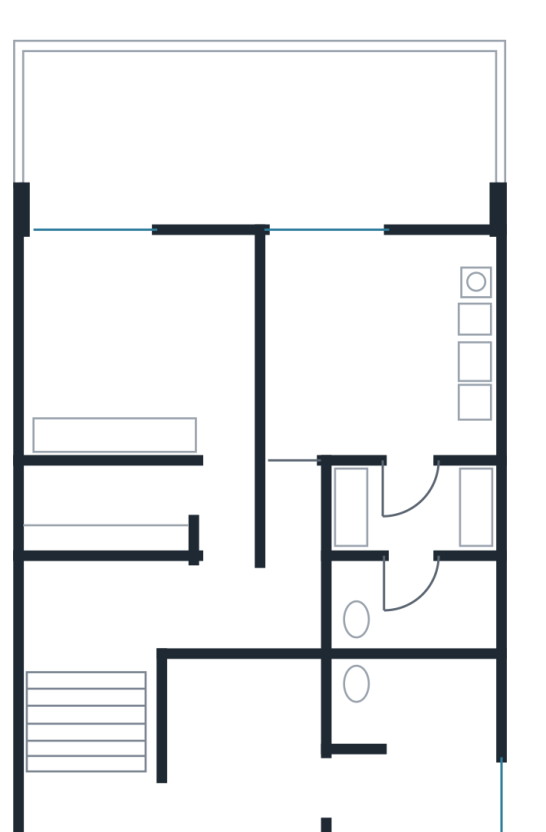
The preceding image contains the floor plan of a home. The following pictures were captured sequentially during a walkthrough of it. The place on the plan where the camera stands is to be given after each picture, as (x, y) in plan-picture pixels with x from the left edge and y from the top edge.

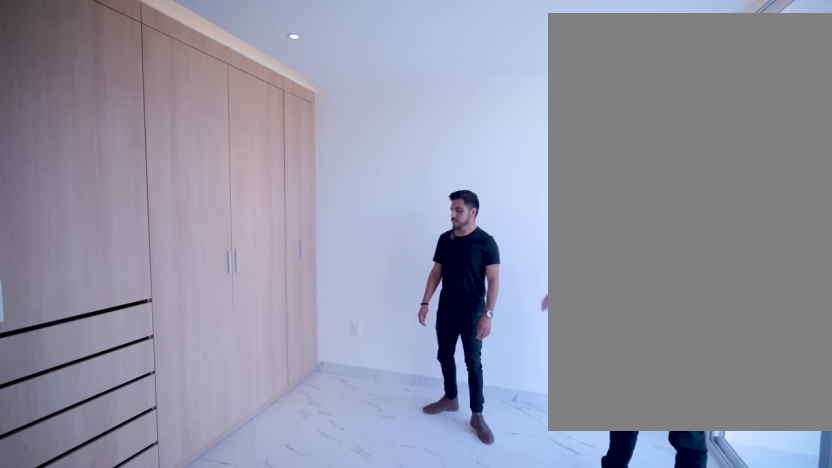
(236, 352)
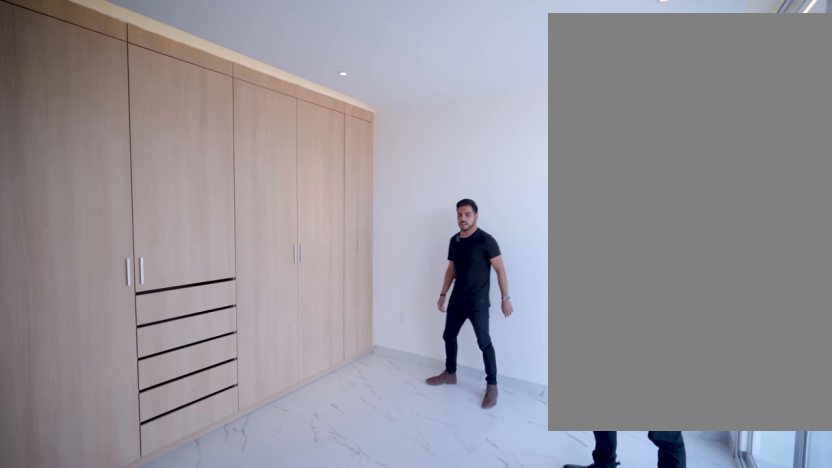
(228, 347)
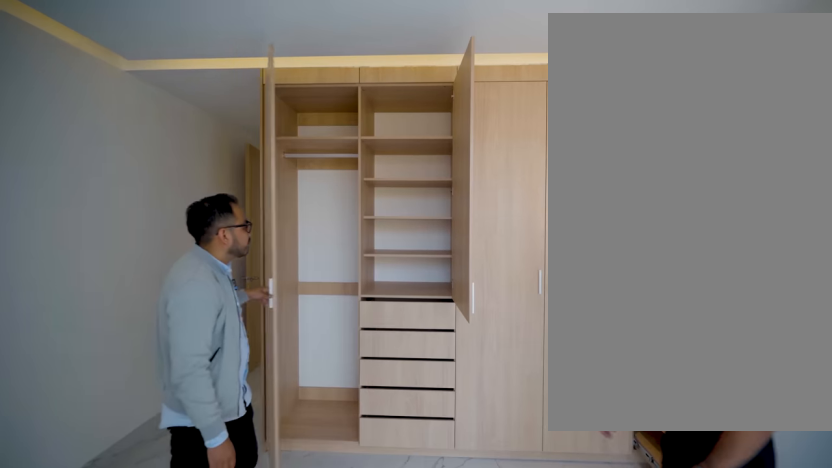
(132, 353)
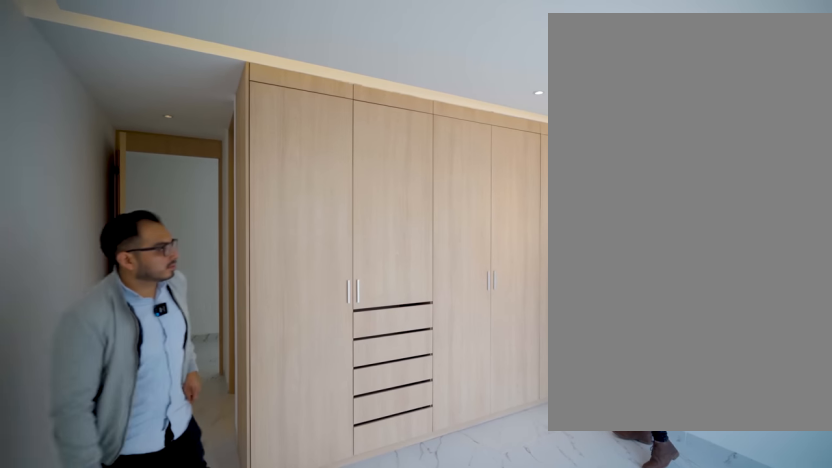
(211, 296)
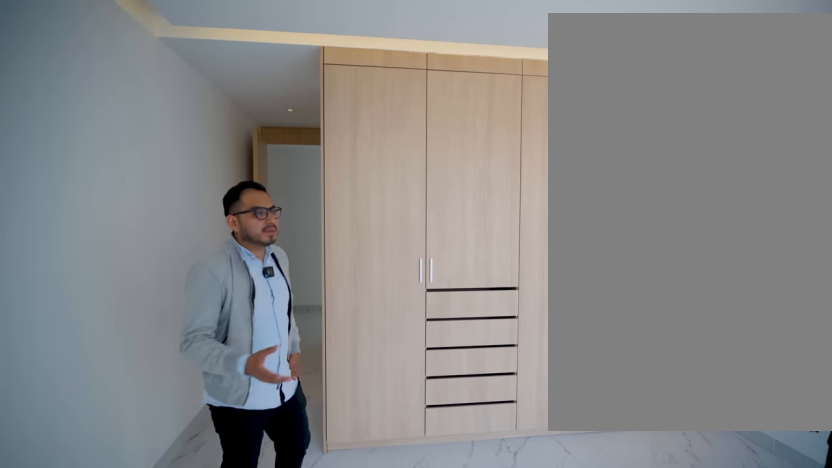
(211, 295)
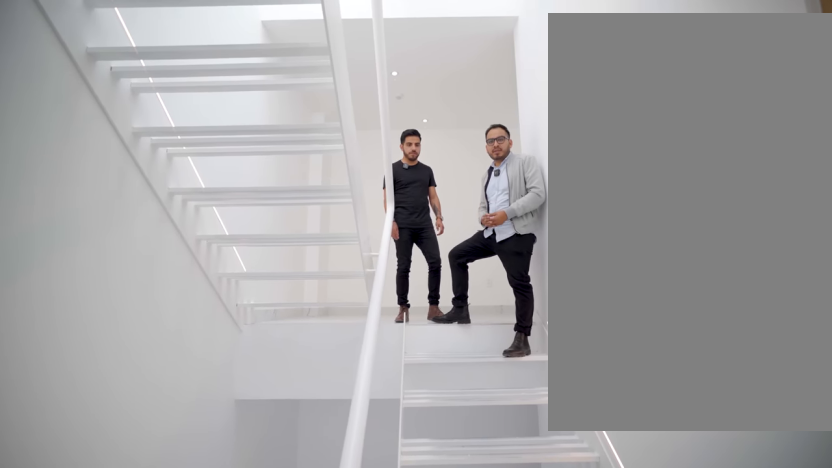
(139, 806)
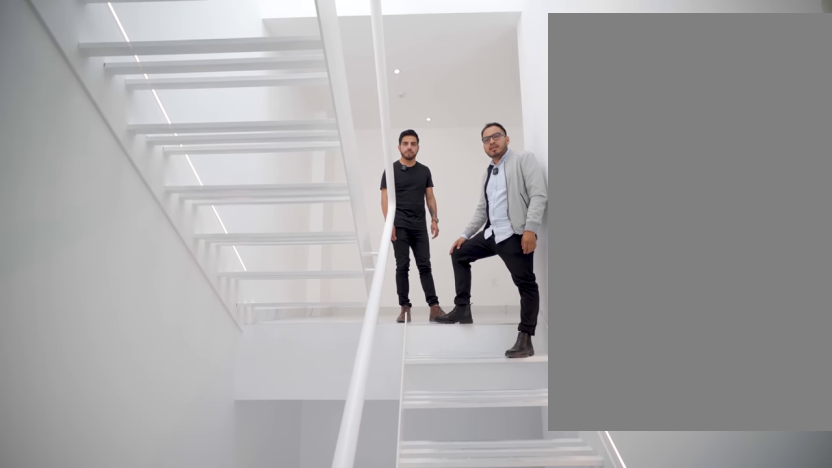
(139, 806)
